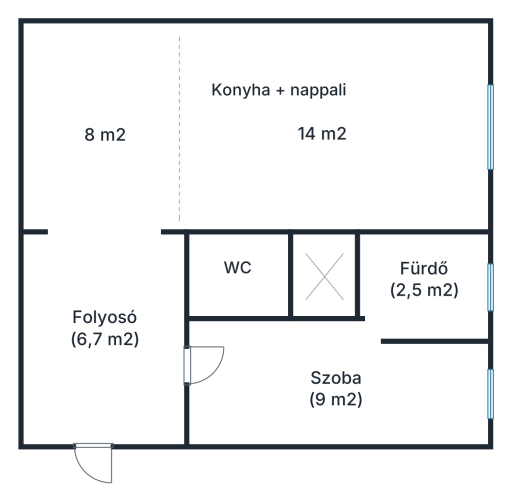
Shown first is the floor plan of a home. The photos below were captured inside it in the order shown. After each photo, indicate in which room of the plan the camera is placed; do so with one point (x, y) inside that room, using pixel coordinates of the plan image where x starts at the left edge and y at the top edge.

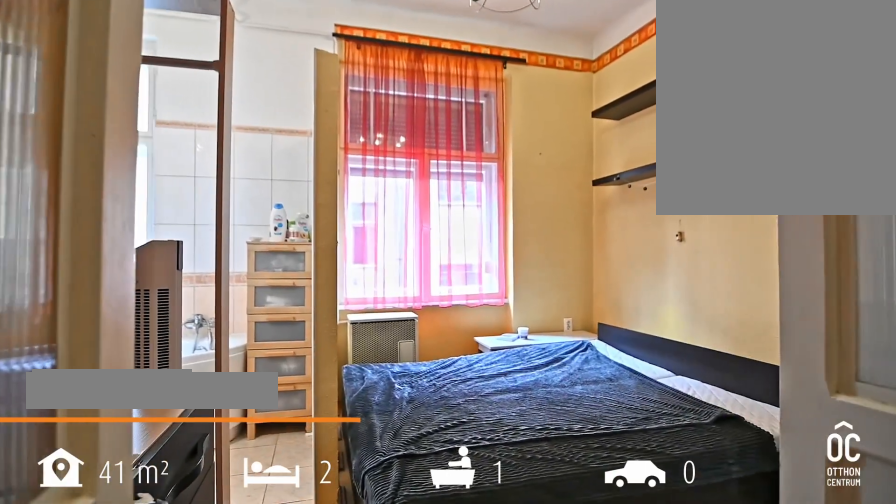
(334, 386)
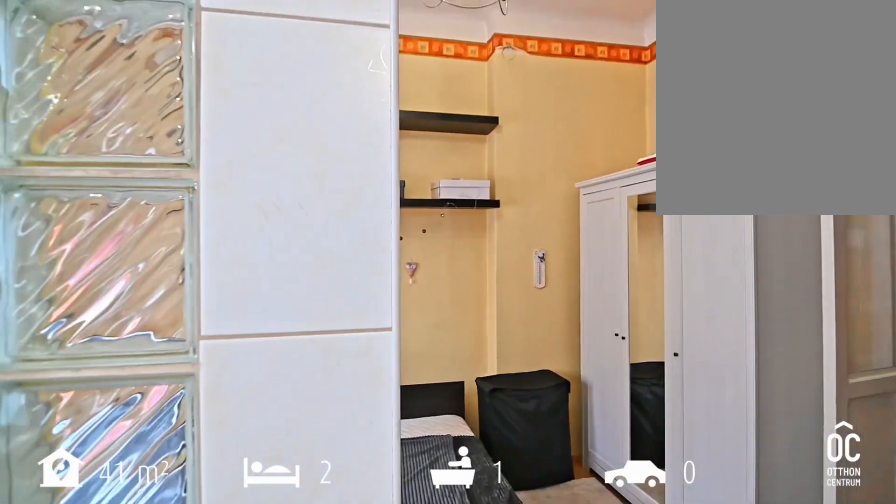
(334, 386)
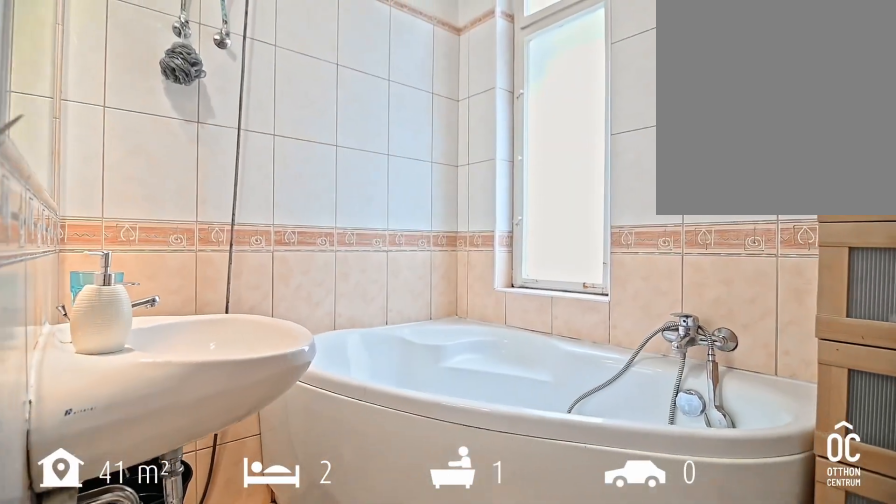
(419, 280)
